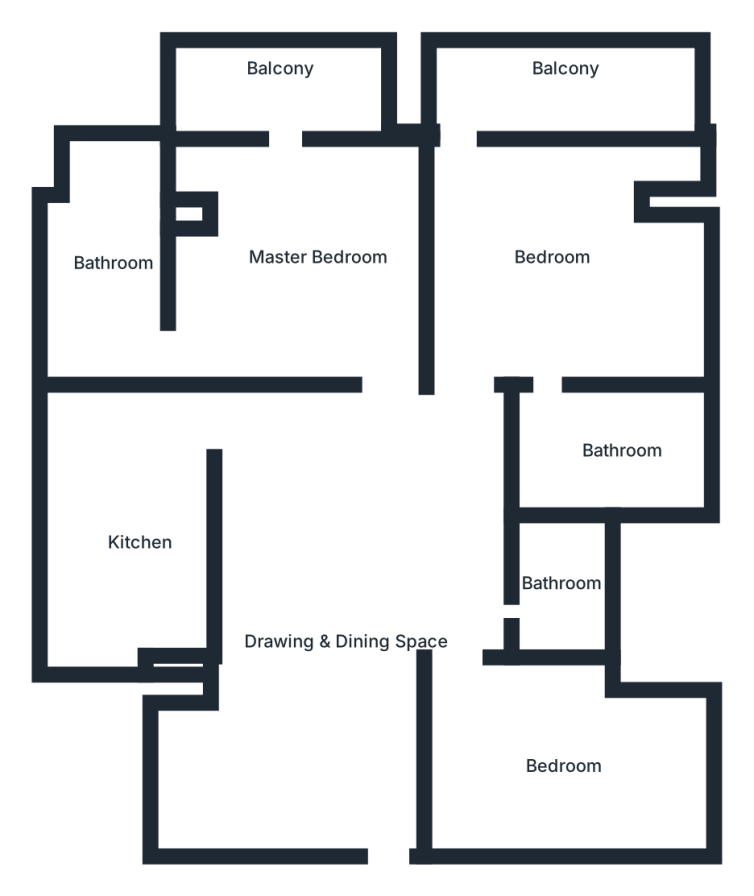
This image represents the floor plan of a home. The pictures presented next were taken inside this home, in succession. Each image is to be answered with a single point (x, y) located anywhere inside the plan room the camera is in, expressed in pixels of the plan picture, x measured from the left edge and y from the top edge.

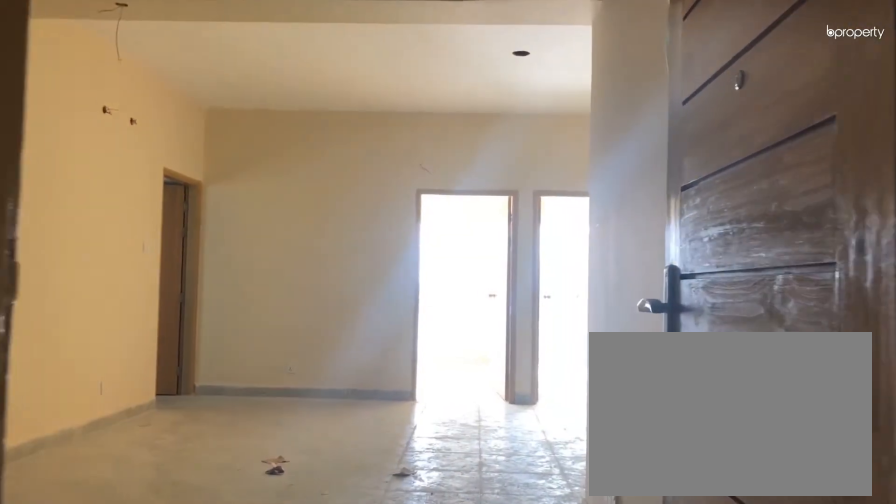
(376, 793)
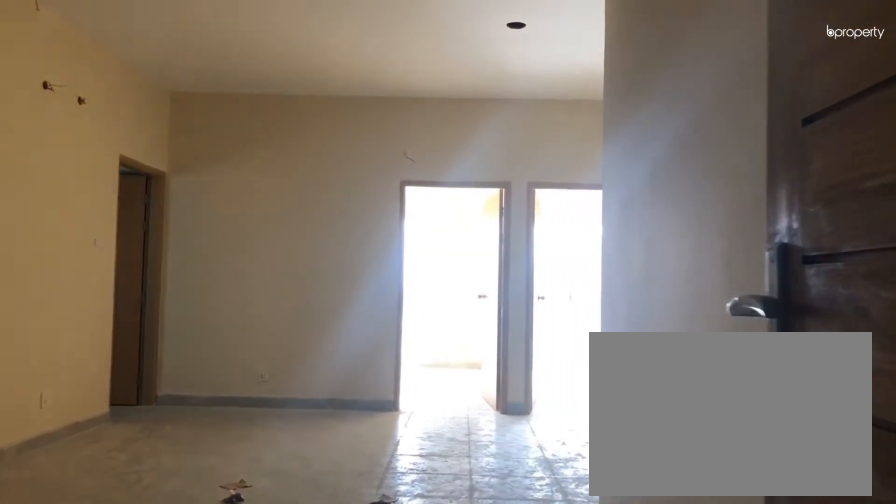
(376, 793)
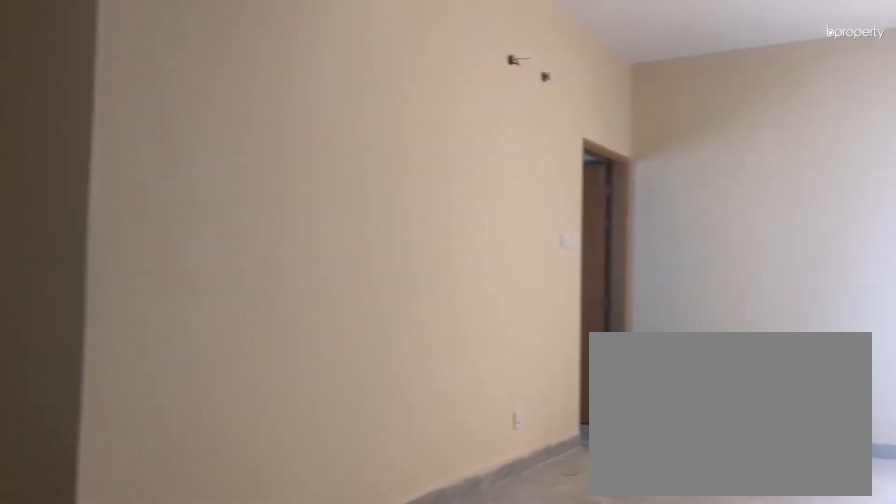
(363, 604)
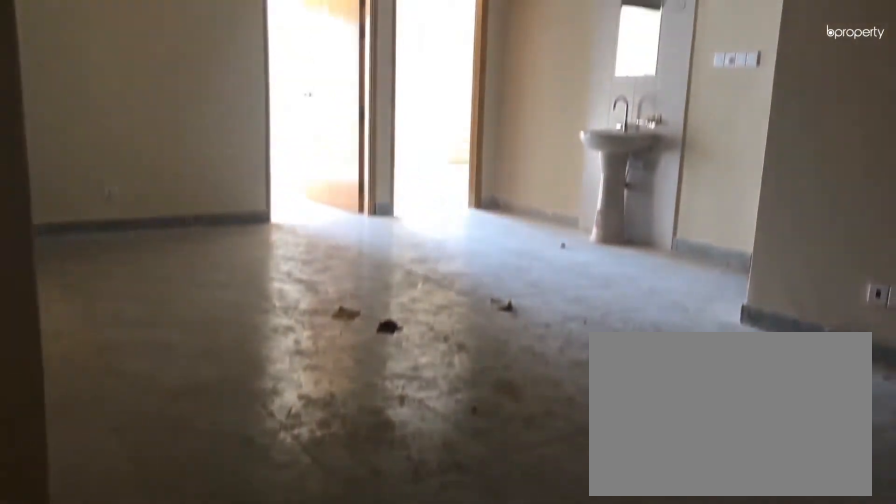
(358, 609)
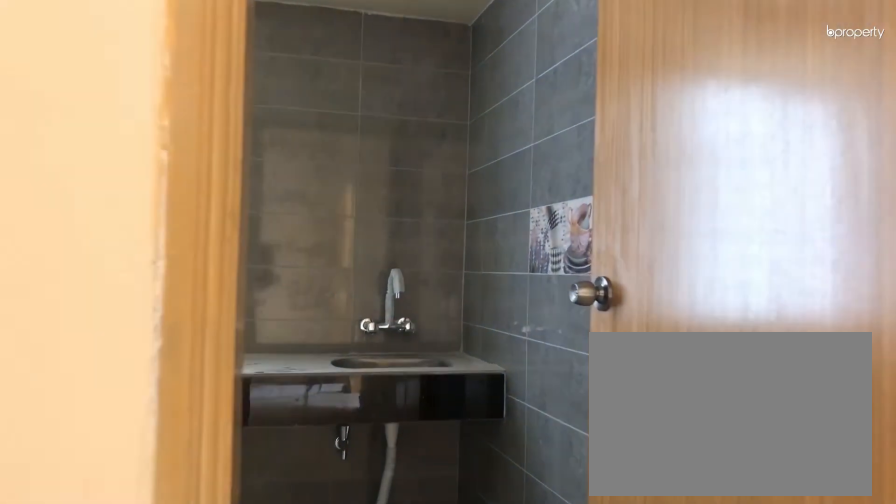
(131, 548)
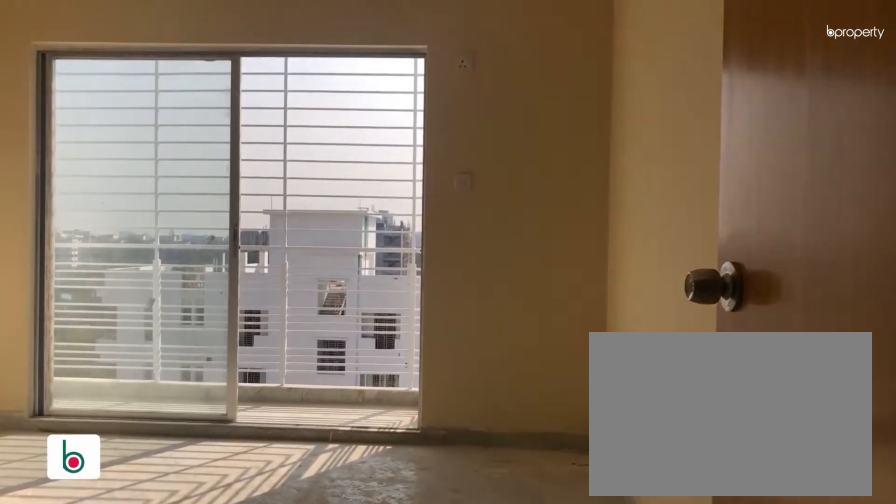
(340, 259)
